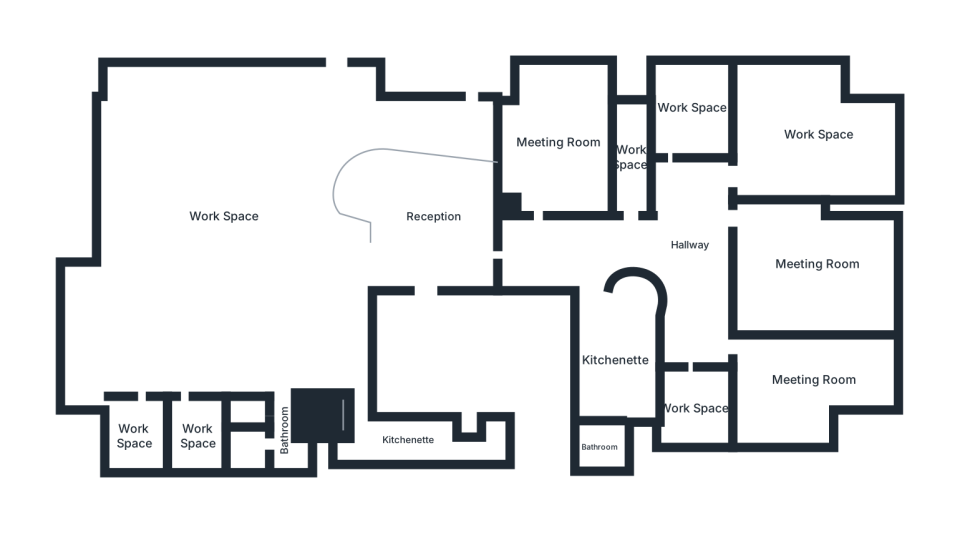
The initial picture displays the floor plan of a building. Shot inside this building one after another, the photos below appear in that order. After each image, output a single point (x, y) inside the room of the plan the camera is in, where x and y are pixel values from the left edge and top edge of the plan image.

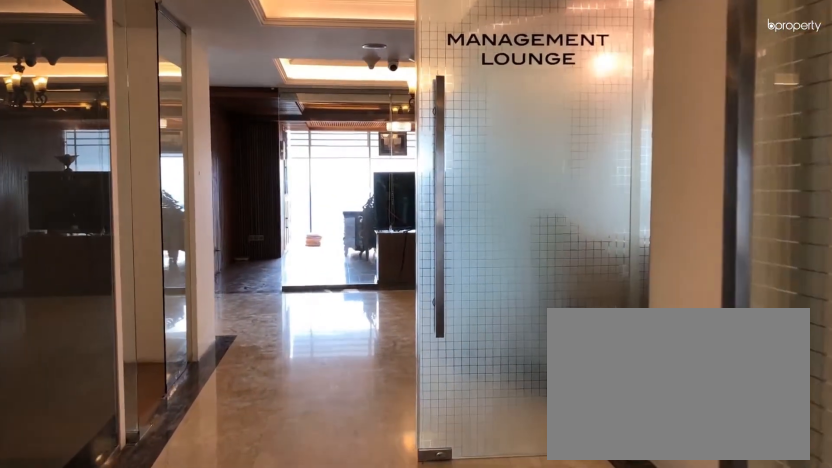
(539, 249)
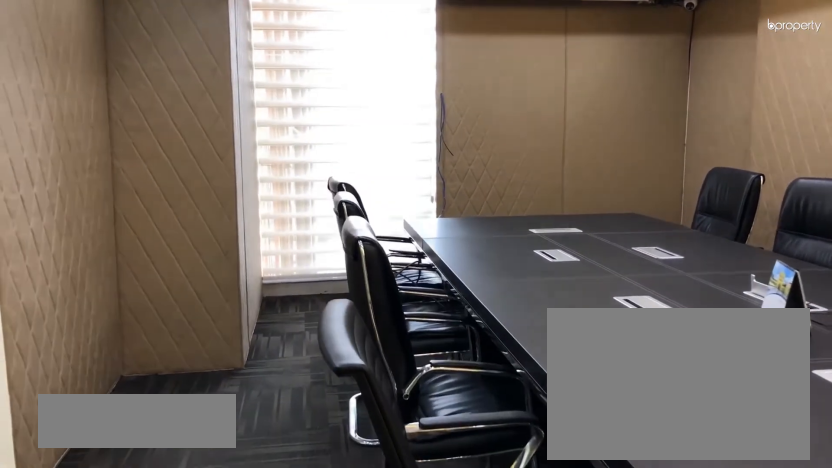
(560, 142)
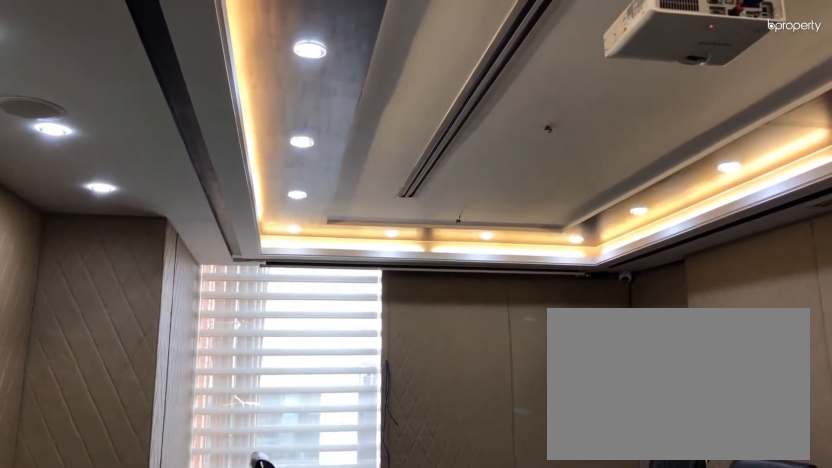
(561, 142)
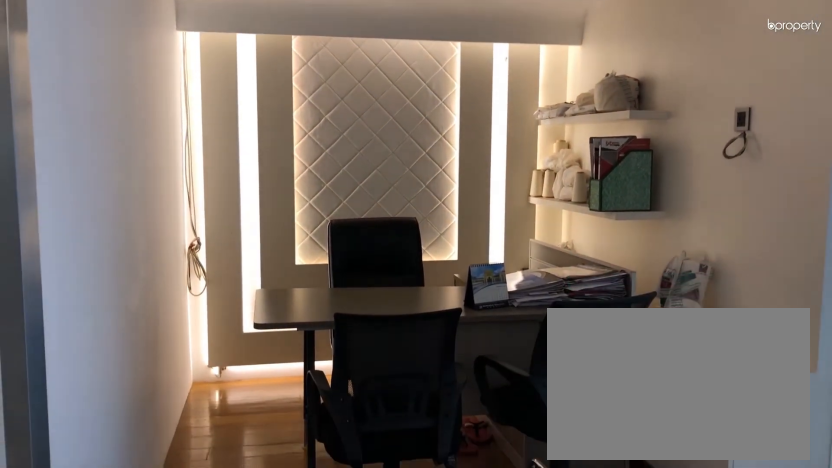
(632, 159)
